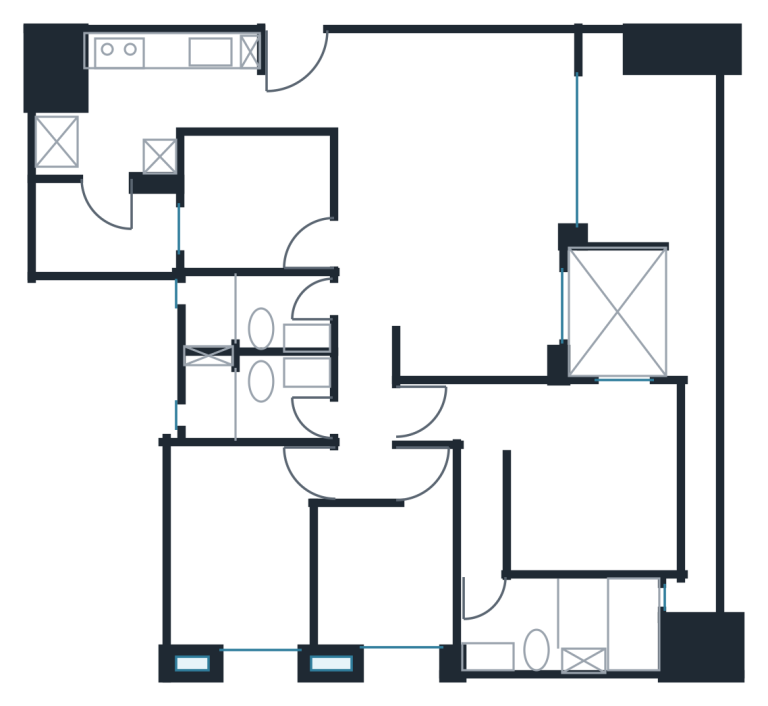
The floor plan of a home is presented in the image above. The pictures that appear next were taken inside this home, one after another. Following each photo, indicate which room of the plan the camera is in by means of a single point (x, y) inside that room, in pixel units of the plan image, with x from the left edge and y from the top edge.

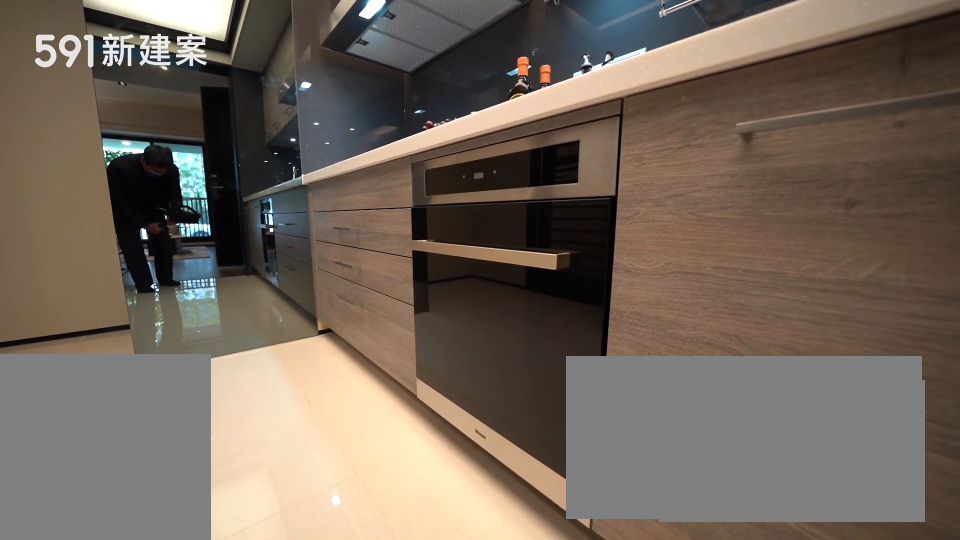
(166, 81)
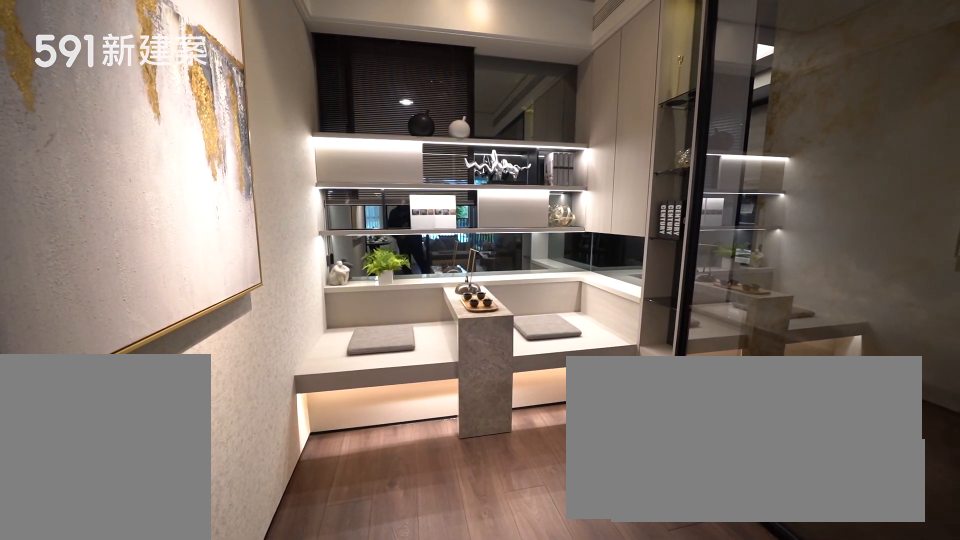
(254, 197)
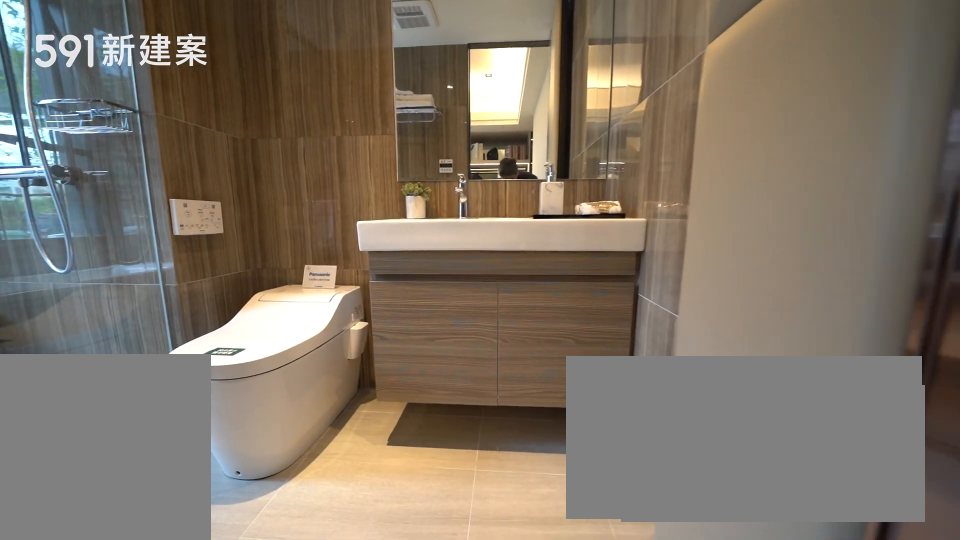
(571, 624)
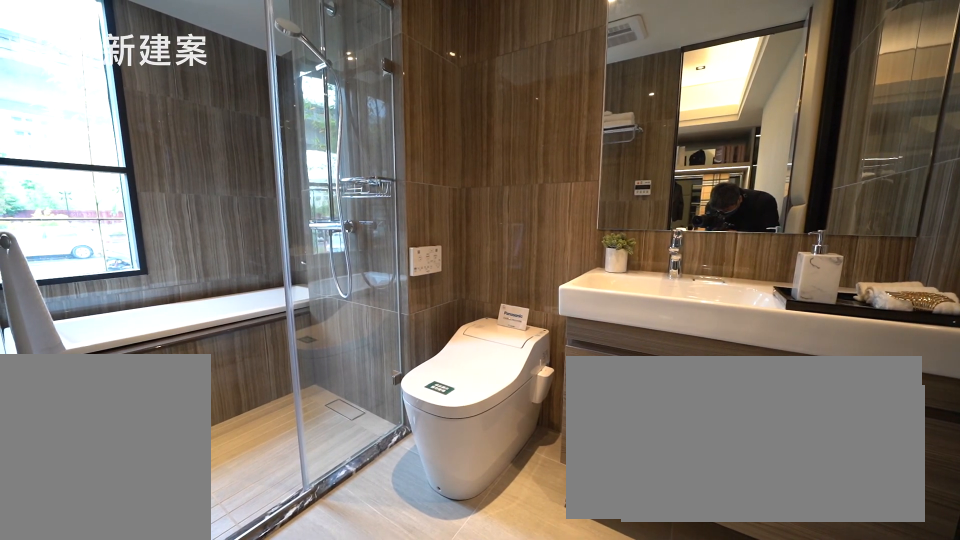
(571, 624)
